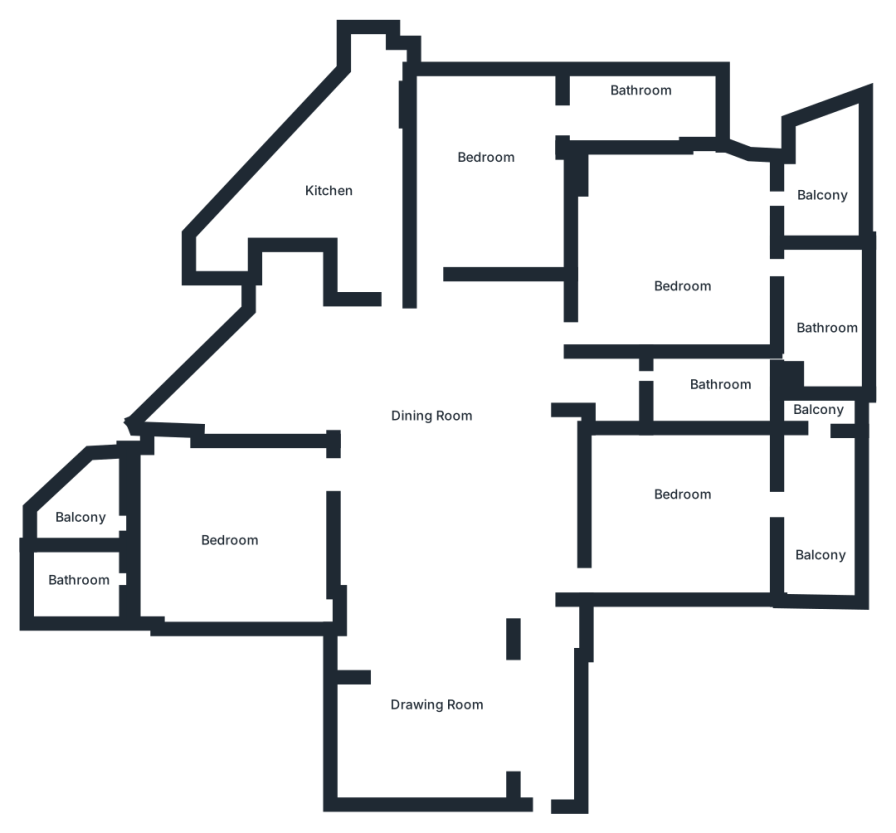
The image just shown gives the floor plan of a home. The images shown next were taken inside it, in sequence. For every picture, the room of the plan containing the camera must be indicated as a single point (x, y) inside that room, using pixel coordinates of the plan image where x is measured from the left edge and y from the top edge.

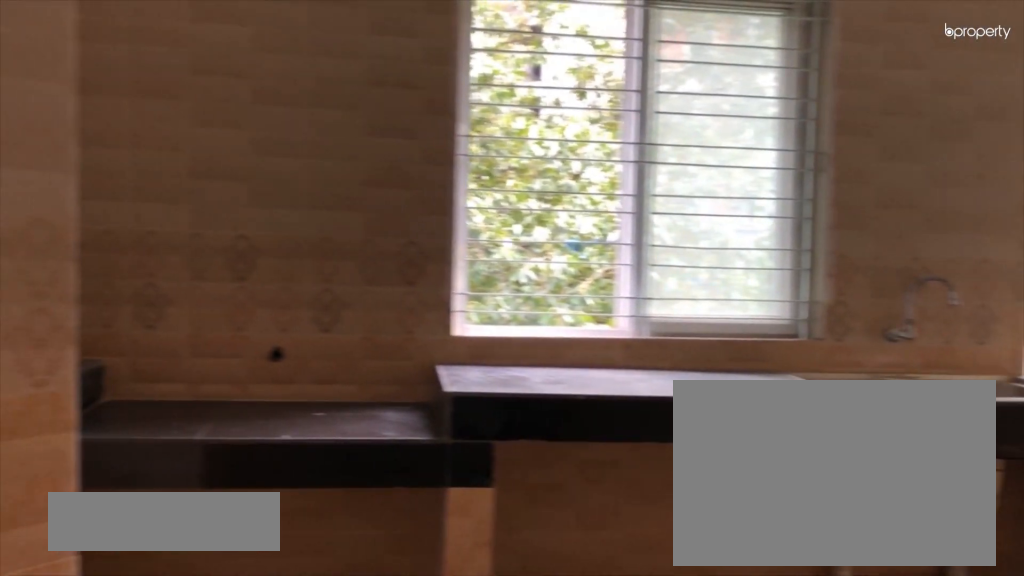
(334, 195)
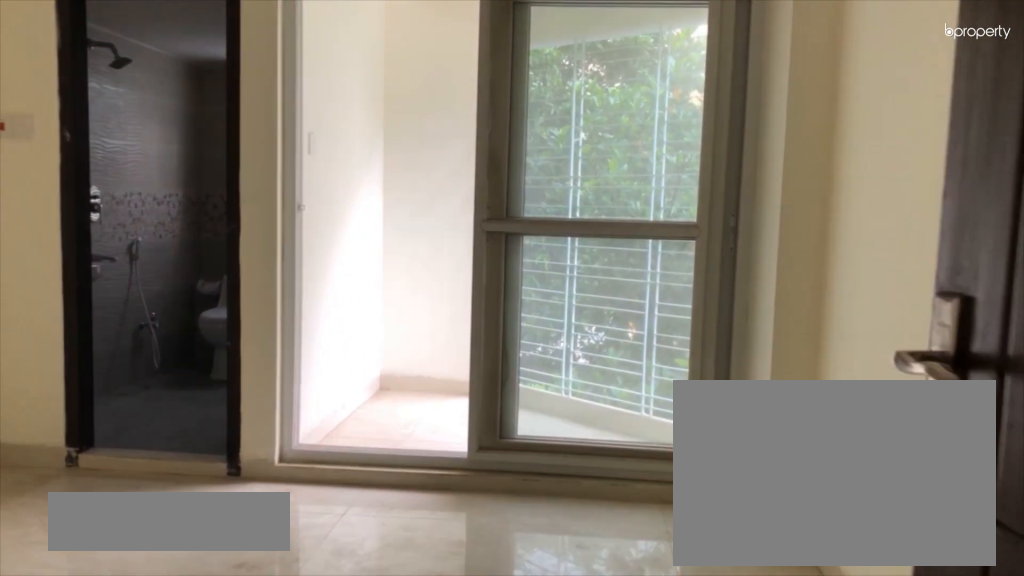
(224, 539)
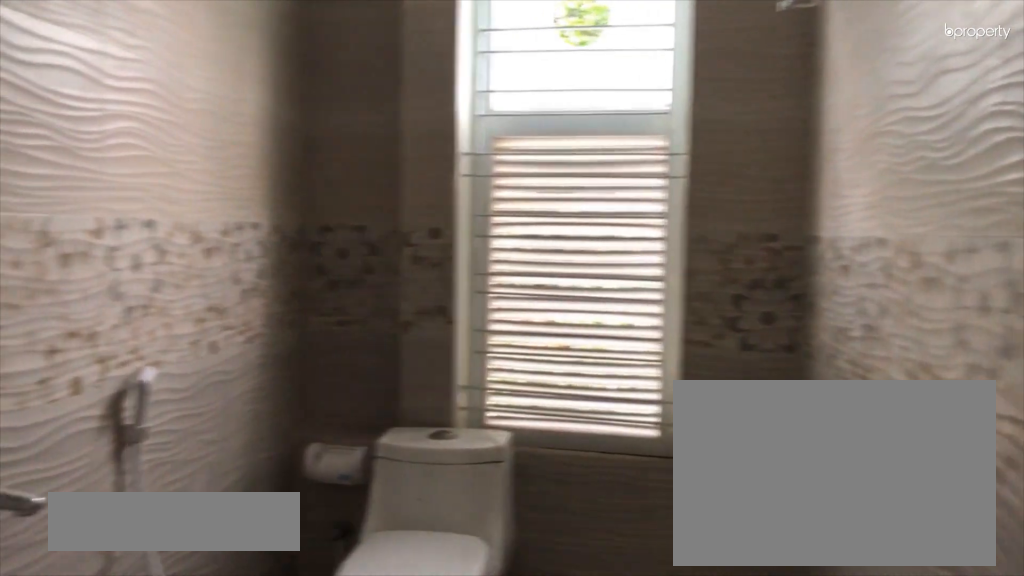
(80, 581)
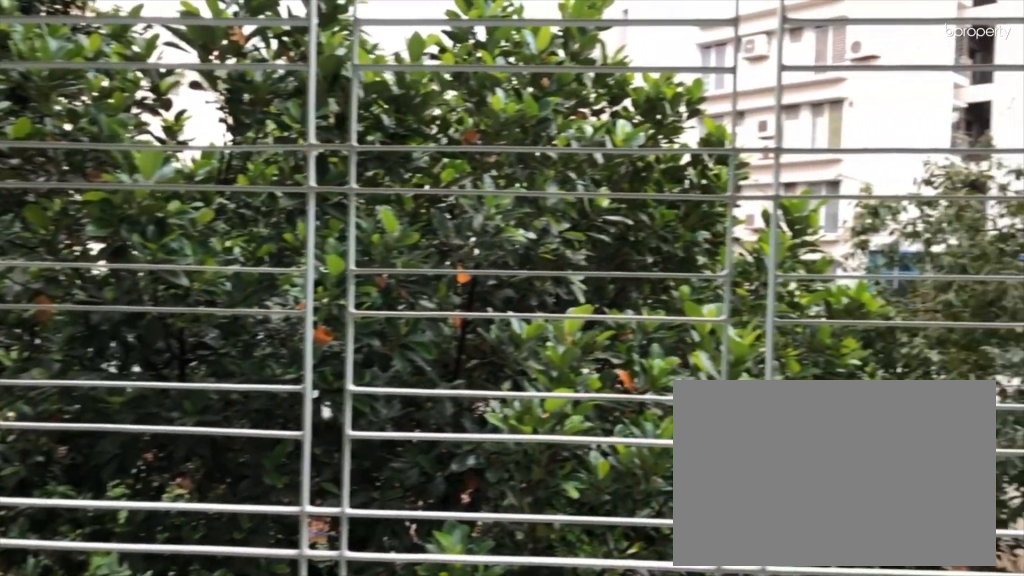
(96, 516)
